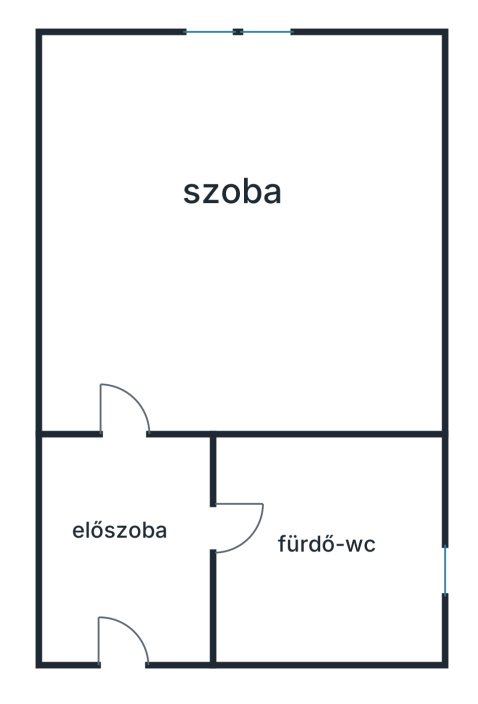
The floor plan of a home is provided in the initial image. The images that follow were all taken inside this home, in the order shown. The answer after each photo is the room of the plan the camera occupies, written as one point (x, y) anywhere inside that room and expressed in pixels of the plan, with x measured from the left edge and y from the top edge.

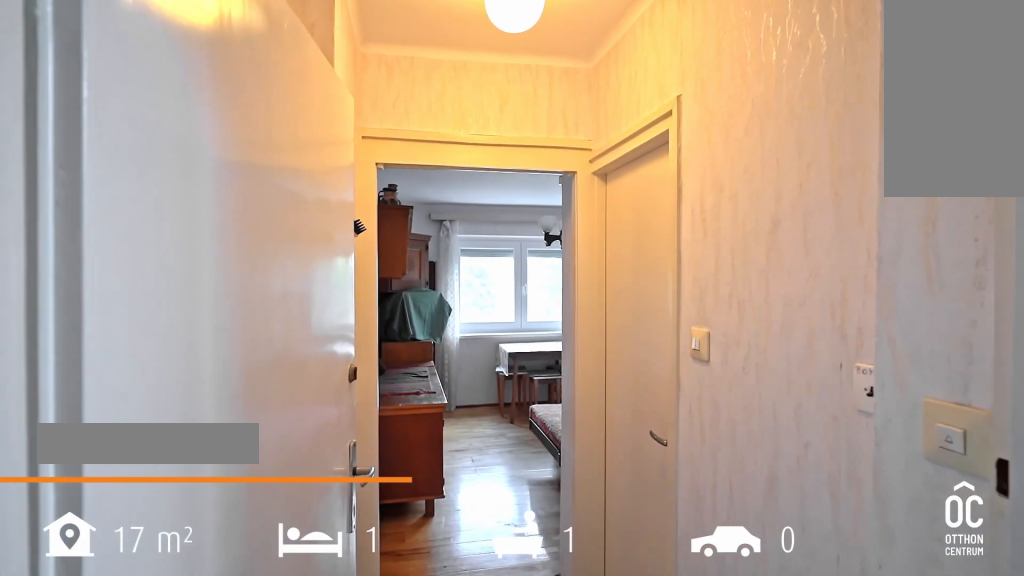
(121, 601)
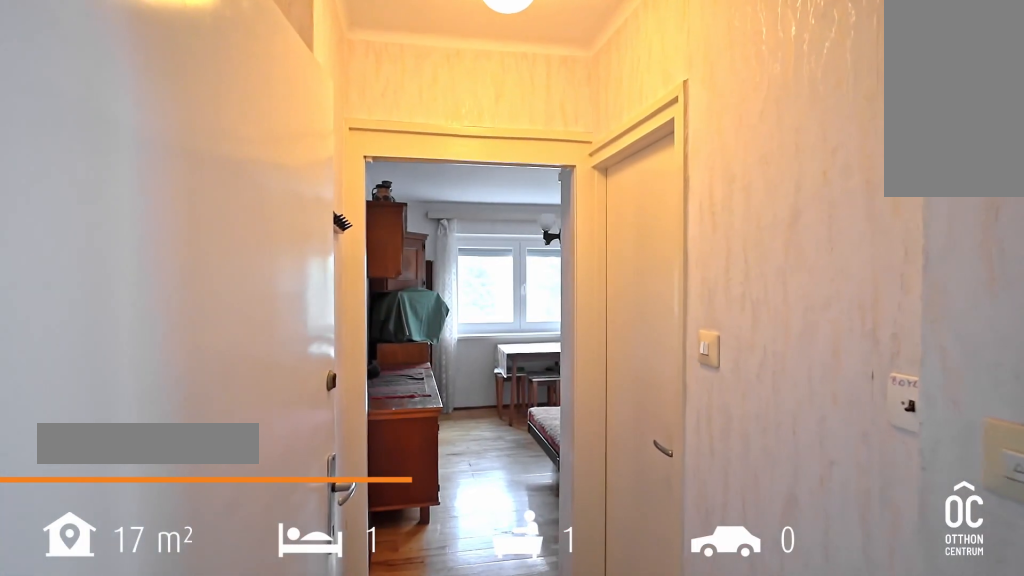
(121, 601)
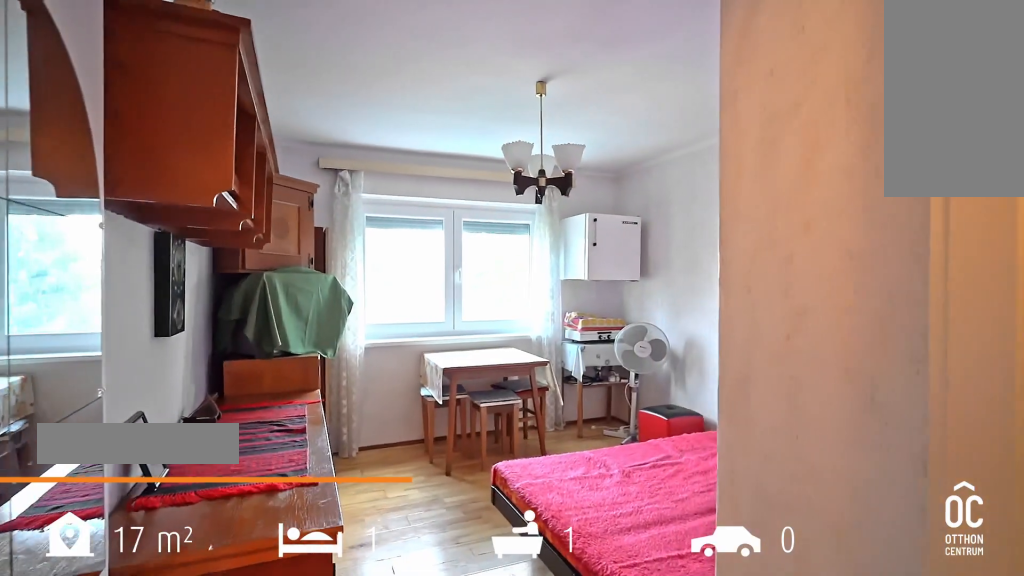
(239, 215)
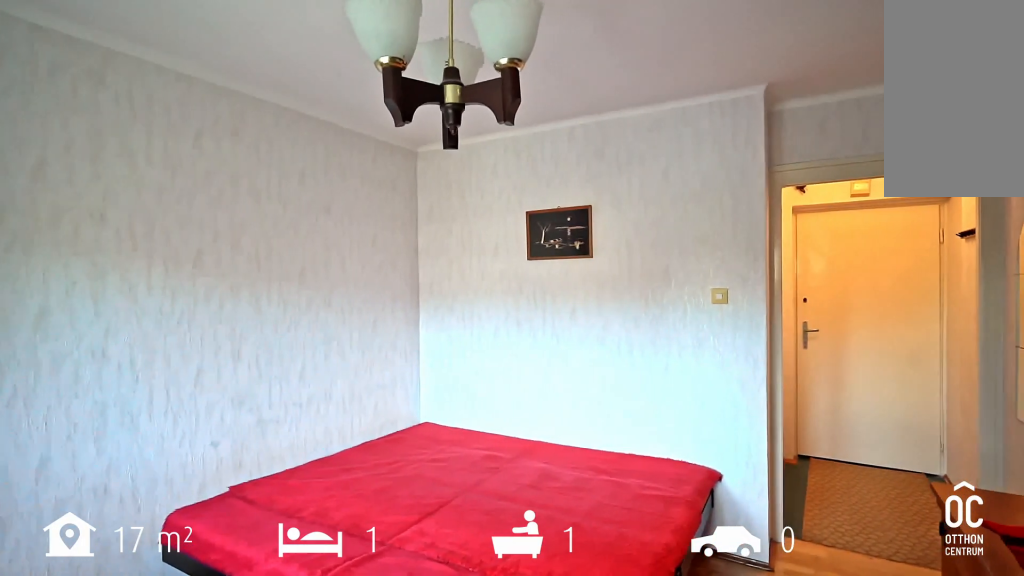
(239, 215)
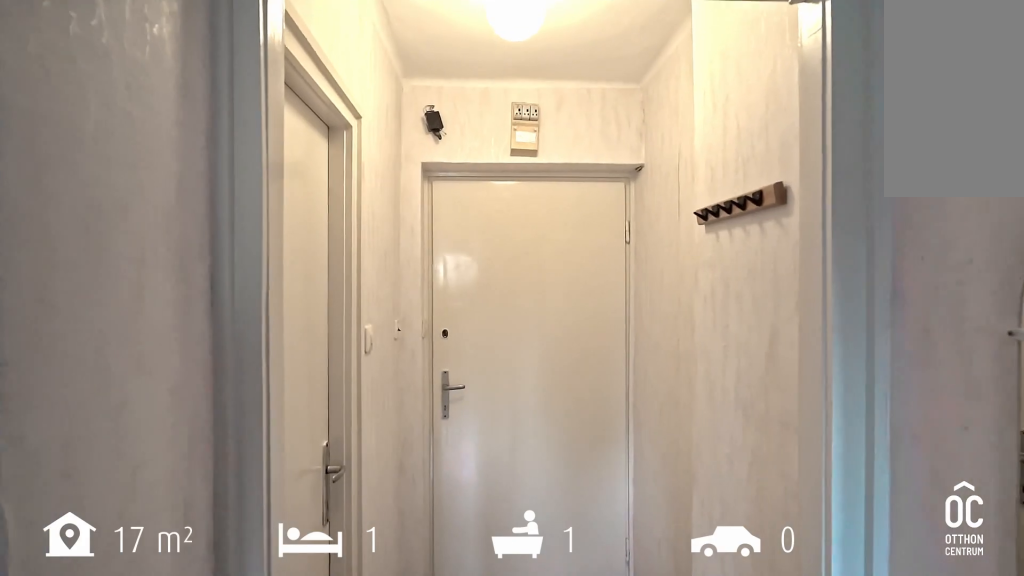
(165, 529)
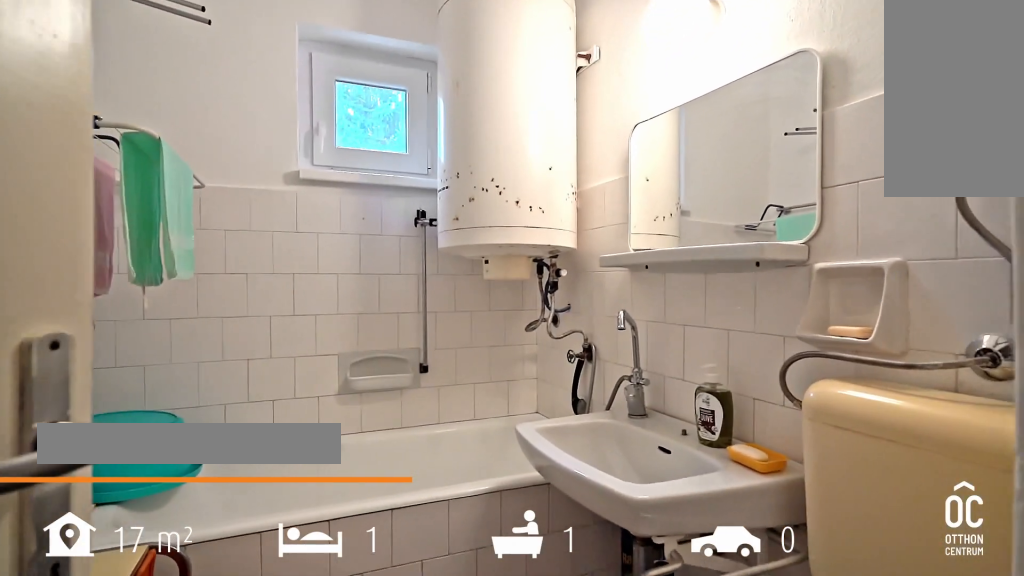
(326, 553)
